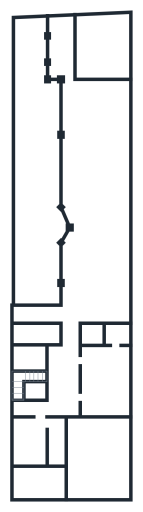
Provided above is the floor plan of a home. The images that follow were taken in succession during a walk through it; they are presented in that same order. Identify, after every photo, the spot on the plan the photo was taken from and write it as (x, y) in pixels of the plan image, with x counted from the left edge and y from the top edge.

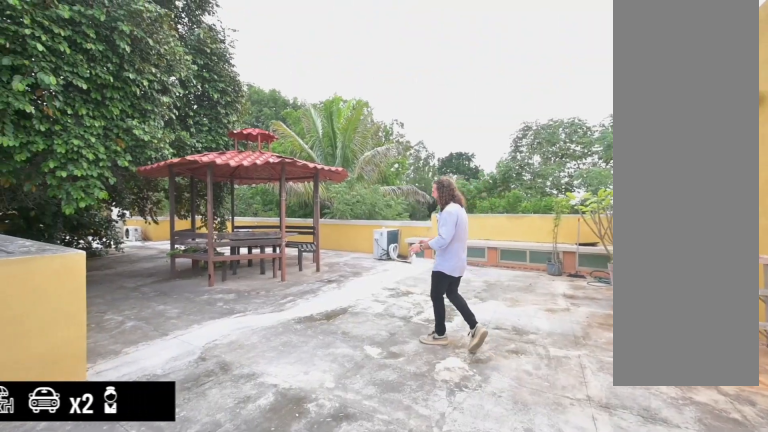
(83, 303)
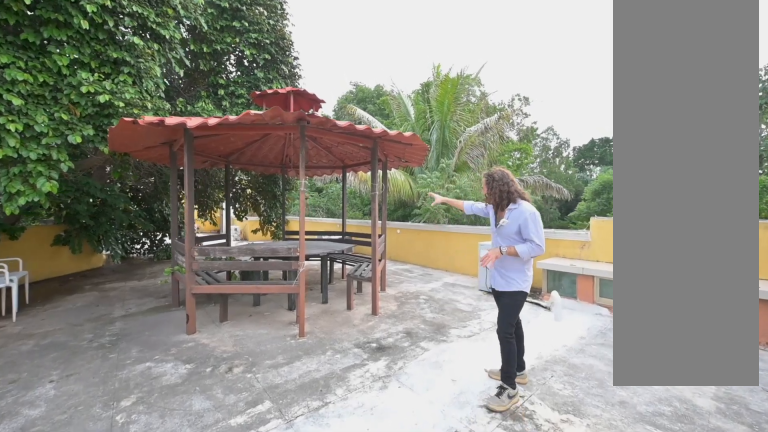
(103, 293)
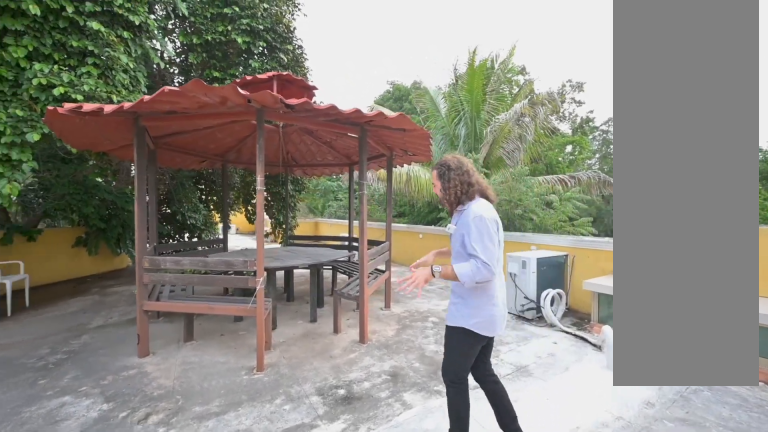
(103, 293)
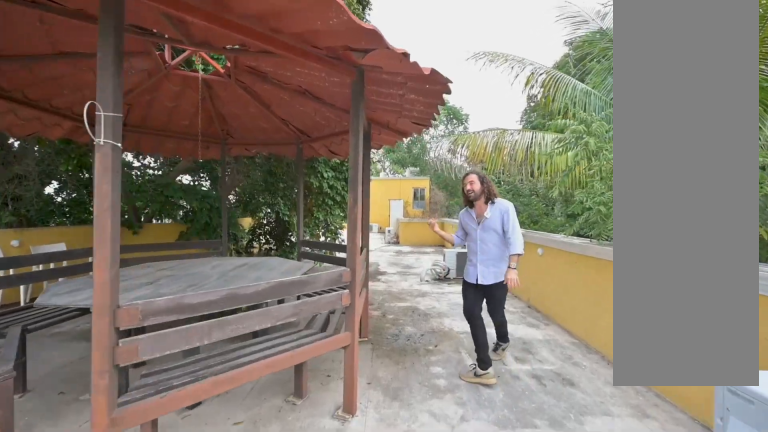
(113, 278)
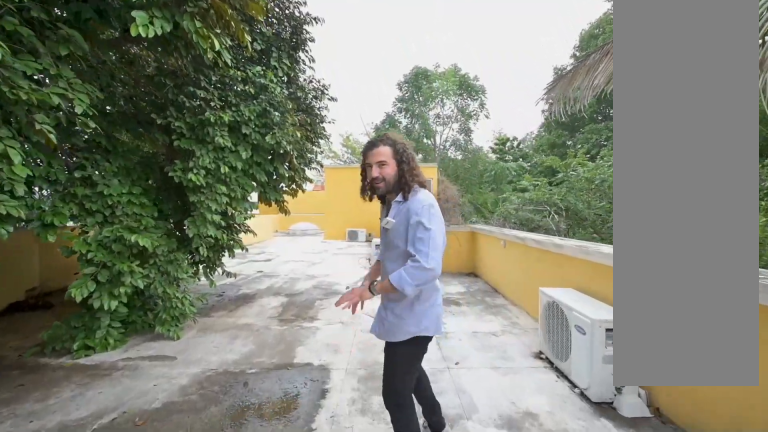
(110, 239)
